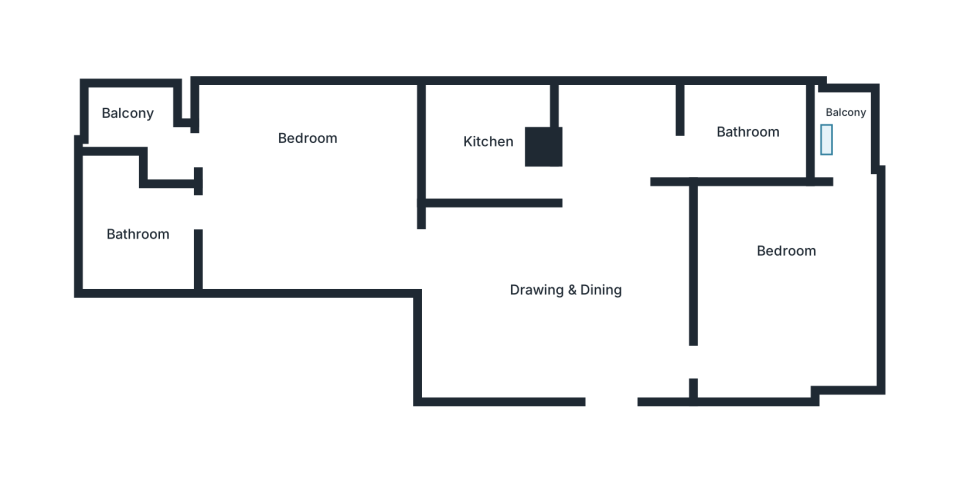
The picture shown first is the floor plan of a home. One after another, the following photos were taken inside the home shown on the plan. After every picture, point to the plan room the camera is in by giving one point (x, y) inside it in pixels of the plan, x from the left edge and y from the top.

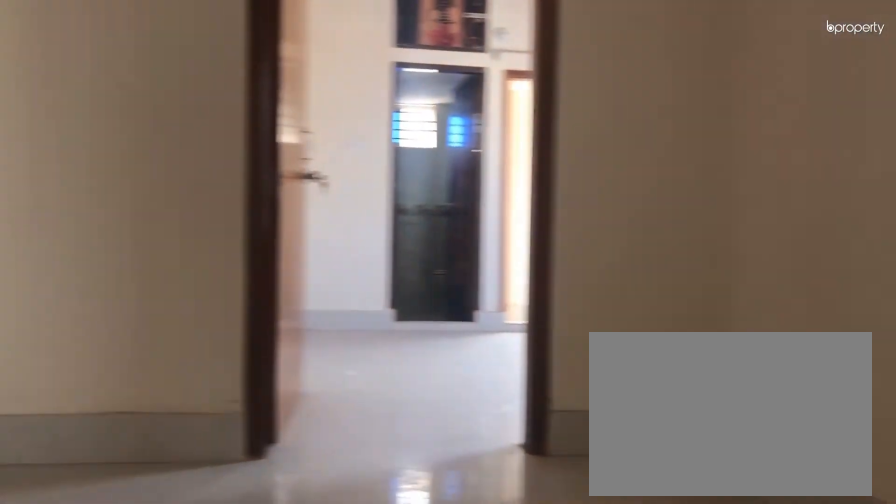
(563, 292)
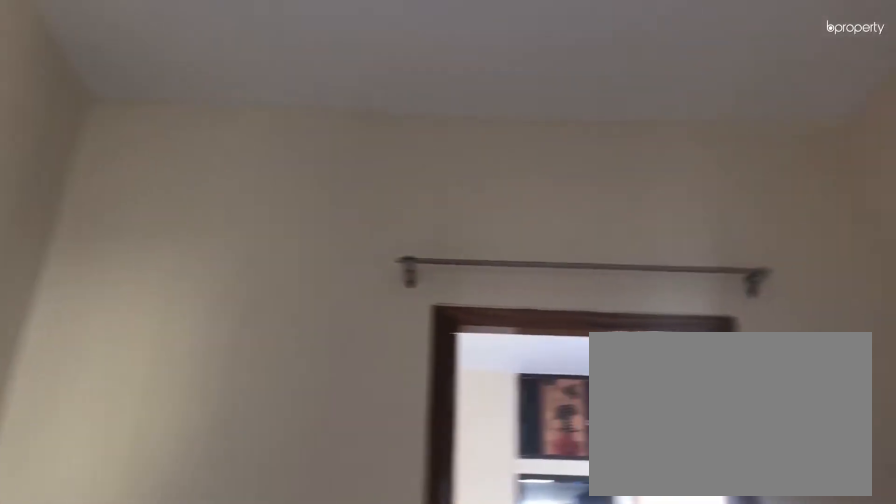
(563, 292)
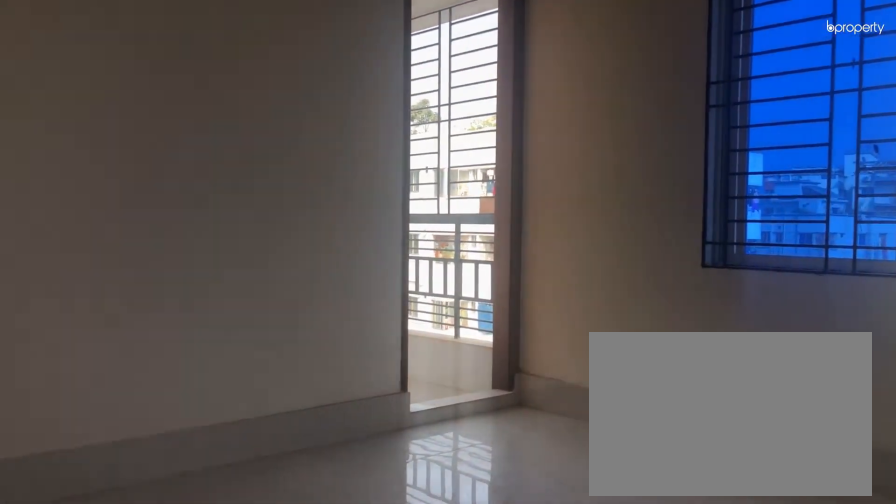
(788, 293)
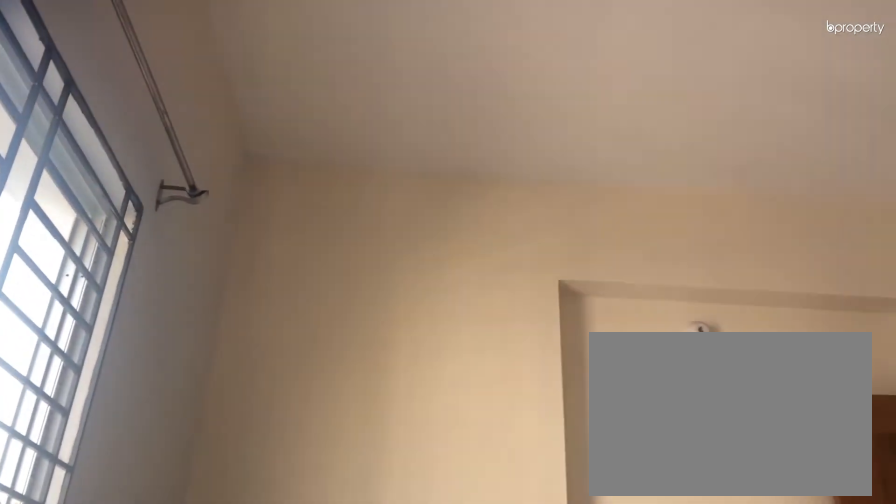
(788, 293)
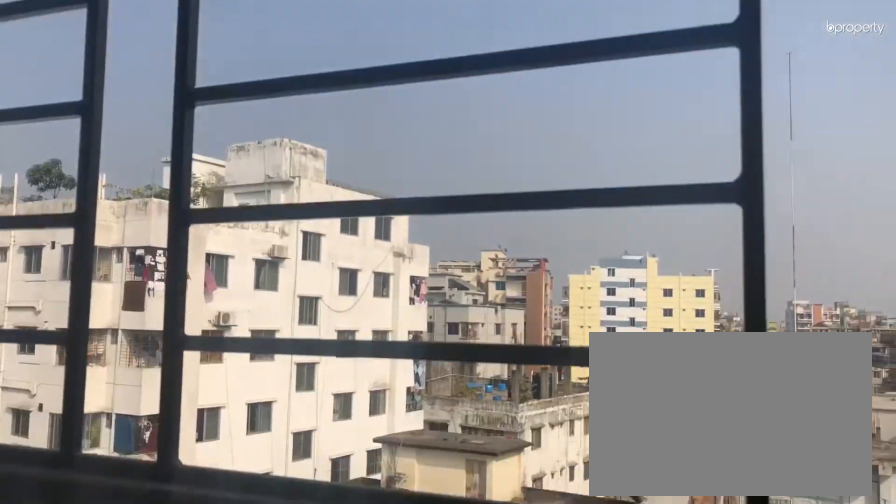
(848, 124)
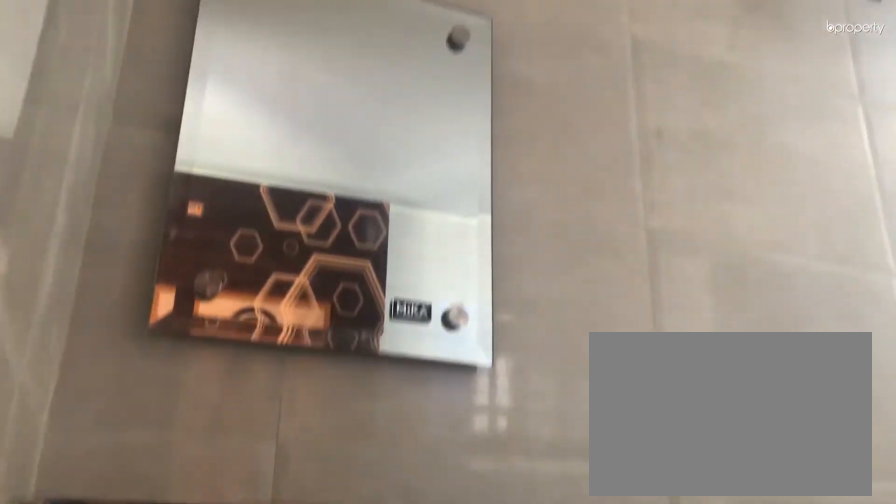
(753, 126)
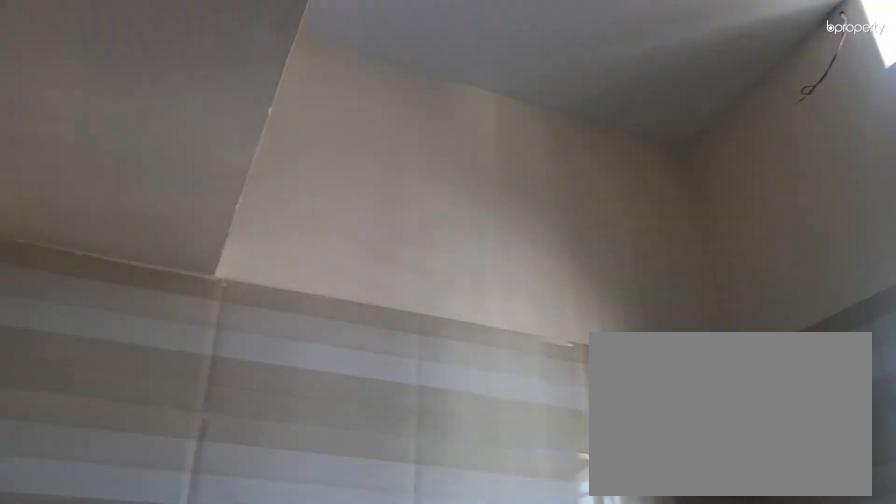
(486, 141)
